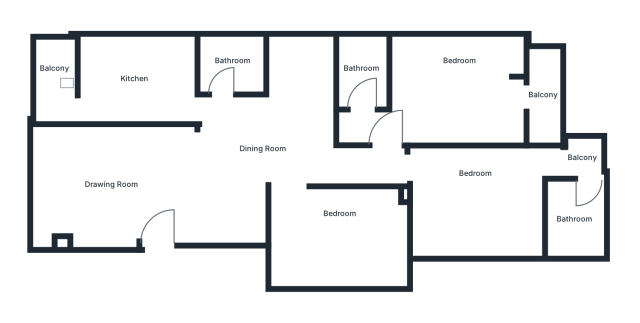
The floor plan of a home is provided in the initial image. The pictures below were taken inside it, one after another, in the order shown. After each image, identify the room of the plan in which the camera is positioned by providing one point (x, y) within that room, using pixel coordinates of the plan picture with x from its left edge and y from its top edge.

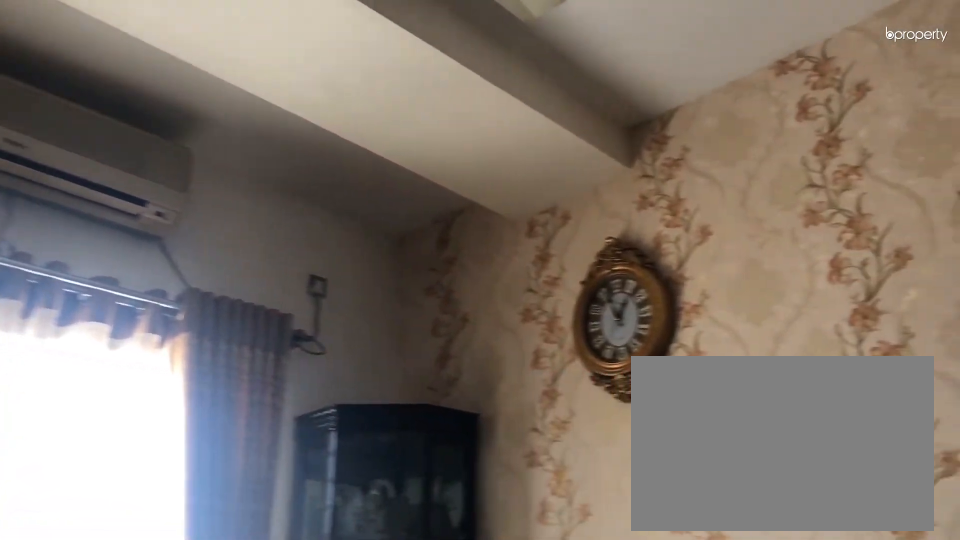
(114, 187)
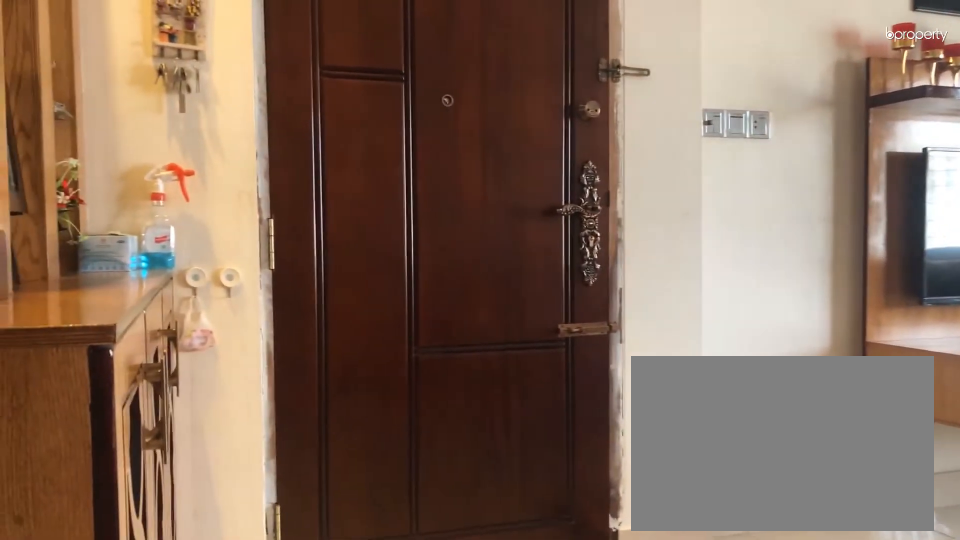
(114, 187)
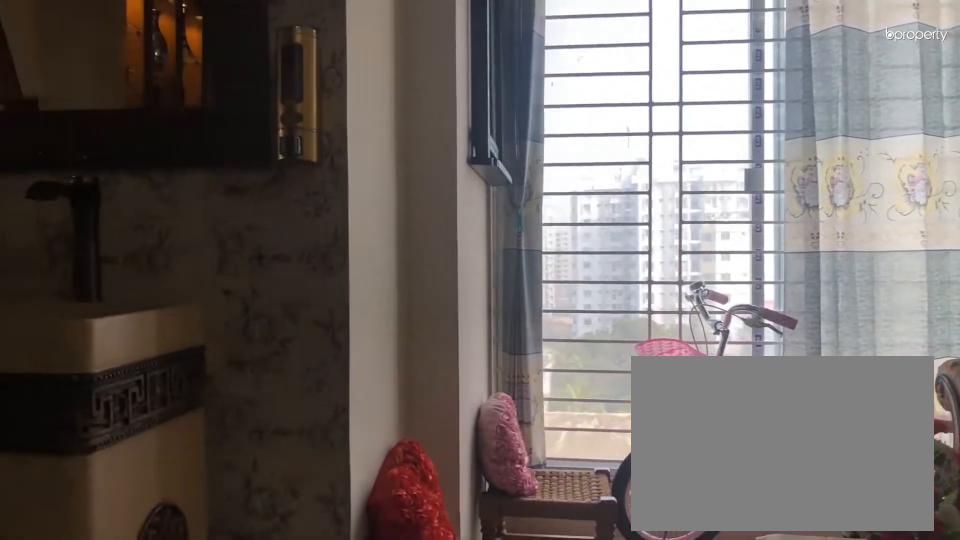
(261, 147)
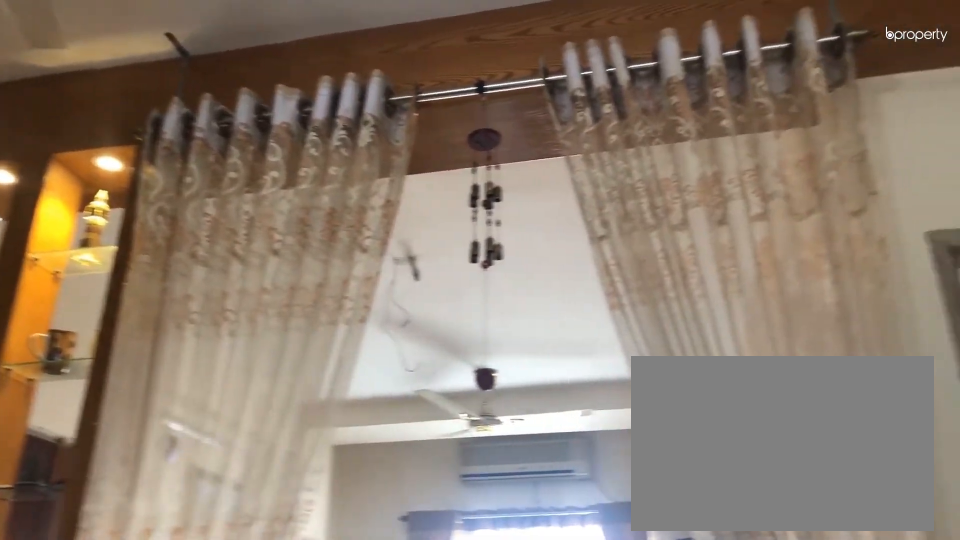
(261, 147)
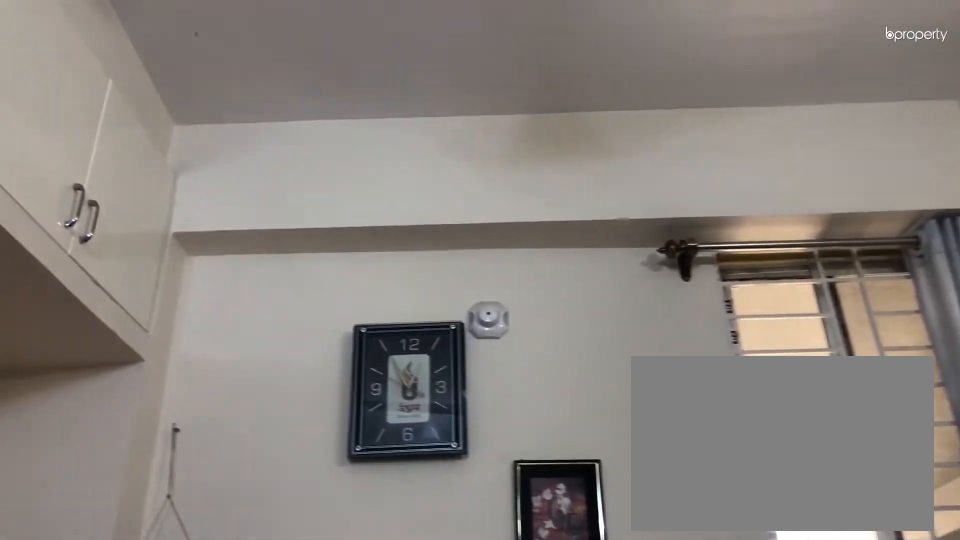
(341, 239)
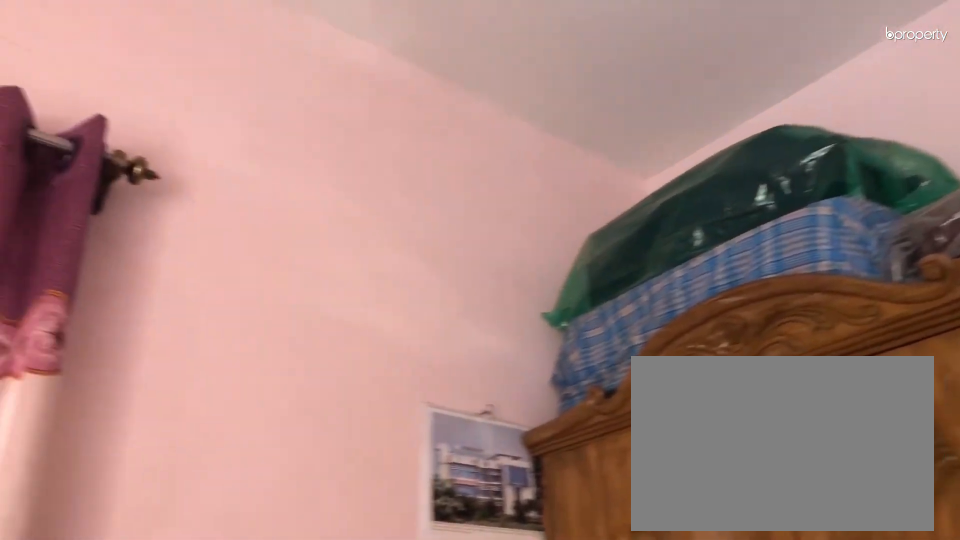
(475, 206)
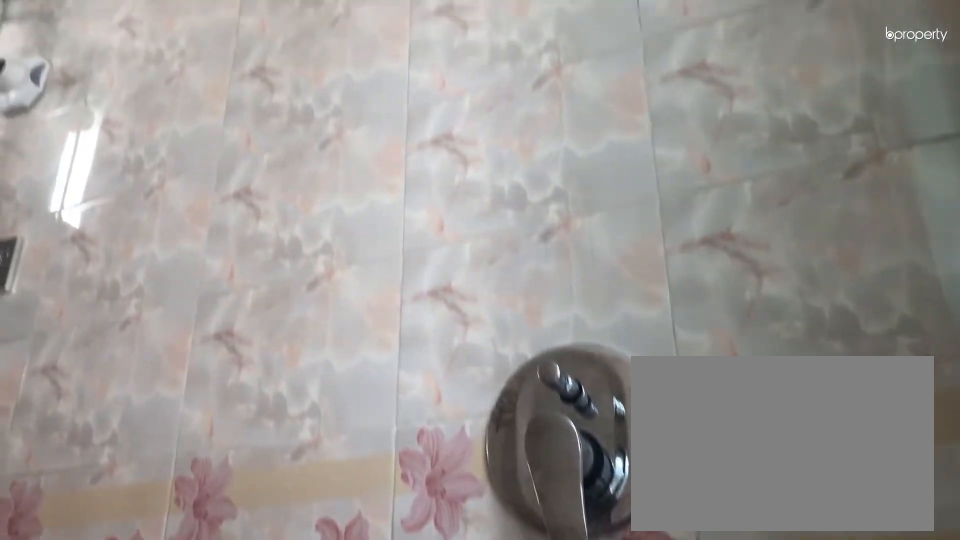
(573, 220)
